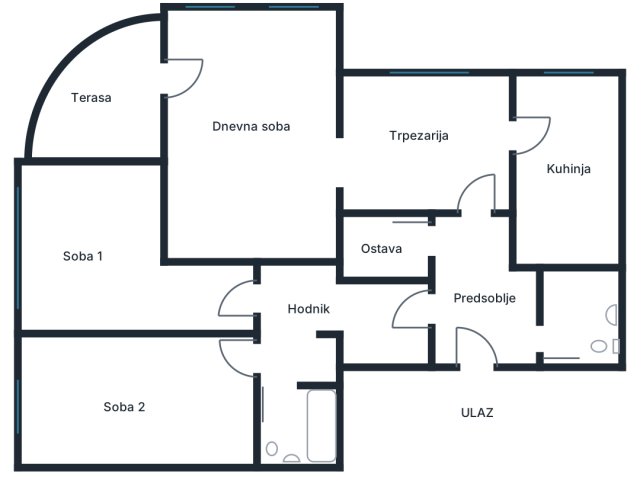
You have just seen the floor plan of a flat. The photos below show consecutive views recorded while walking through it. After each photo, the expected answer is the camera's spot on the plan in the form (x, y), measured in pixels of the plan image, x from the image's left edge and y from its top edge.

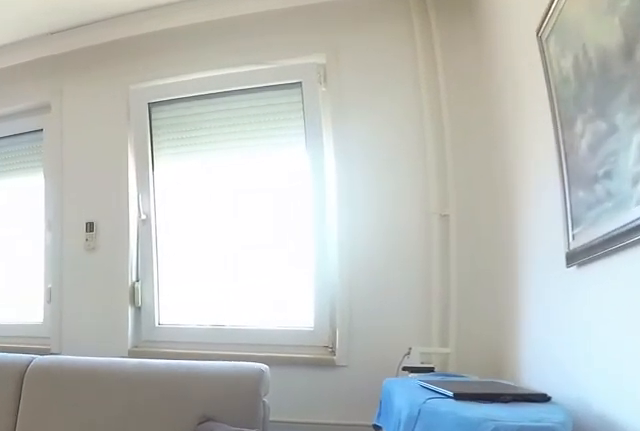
(324, 161)
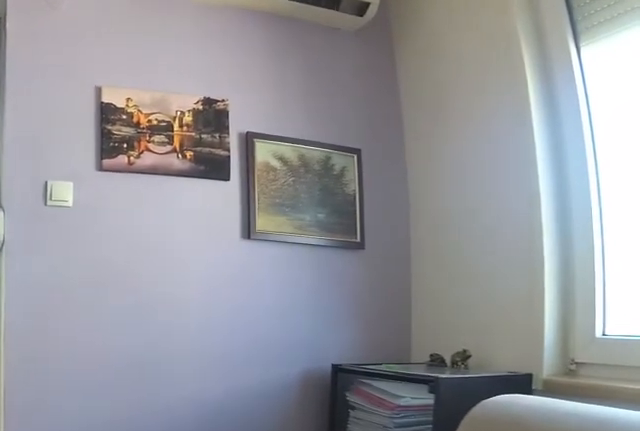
(286, 89)
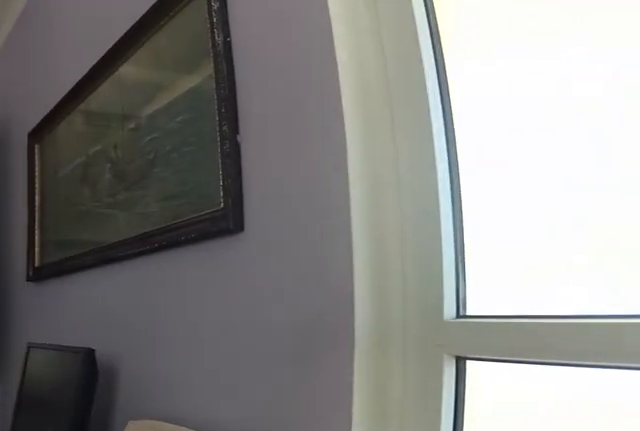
(213, 75)
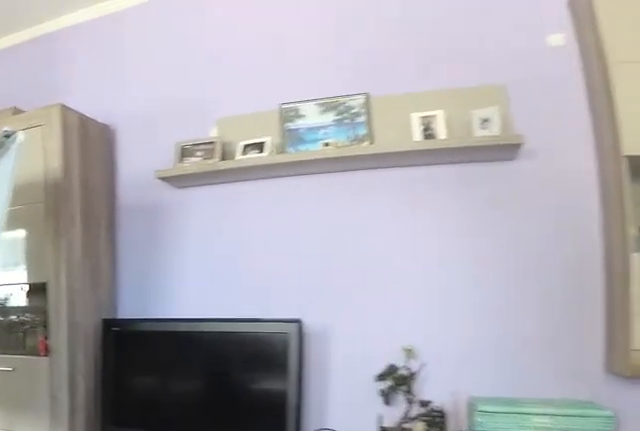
(205, 142)
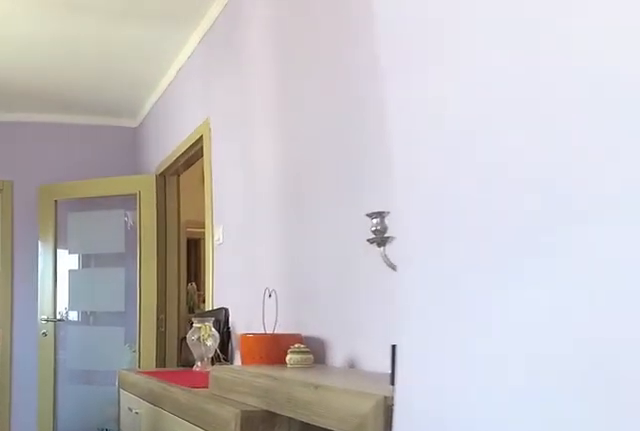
(319, 165)
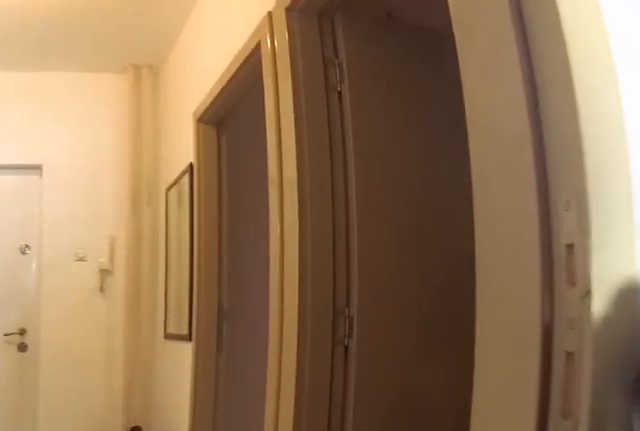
(467, 181)
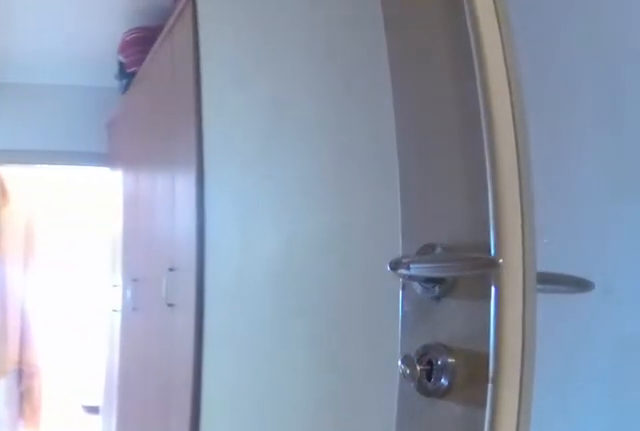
(444, 317)
